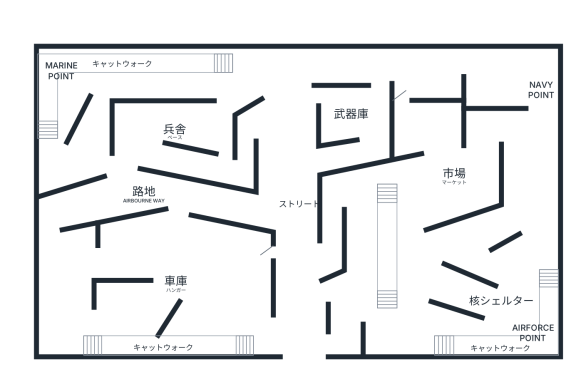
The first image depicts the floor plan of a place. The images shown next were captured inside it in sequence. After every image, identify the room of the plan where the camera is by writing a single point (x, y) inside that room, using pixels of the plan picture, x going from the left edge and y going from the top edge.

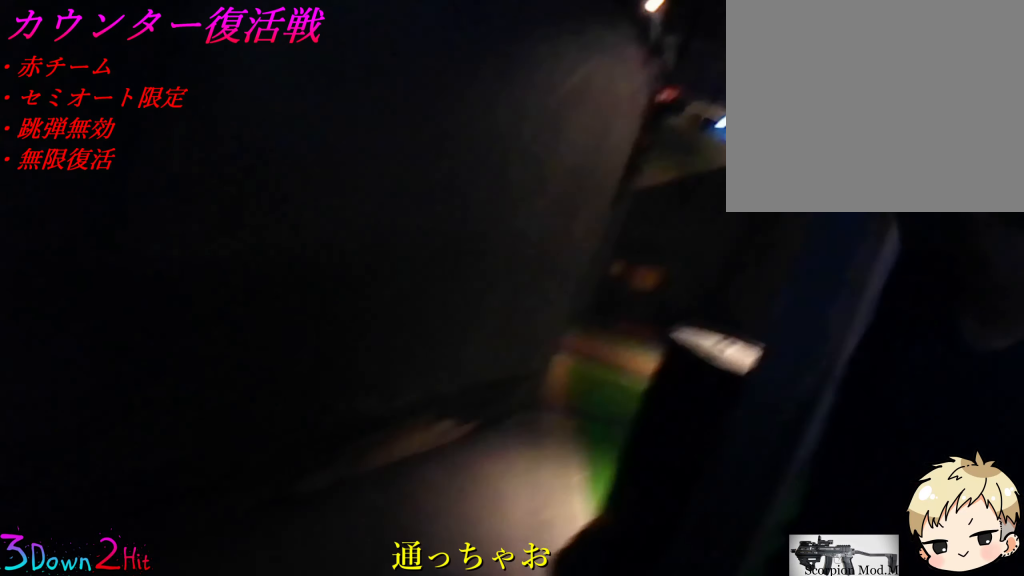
(161, 190)
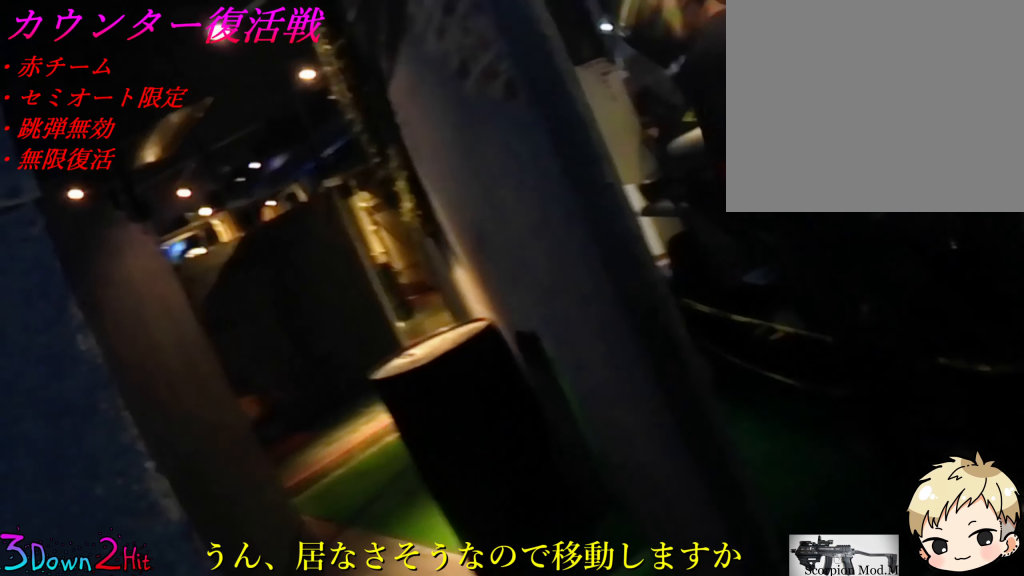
(126, 160)
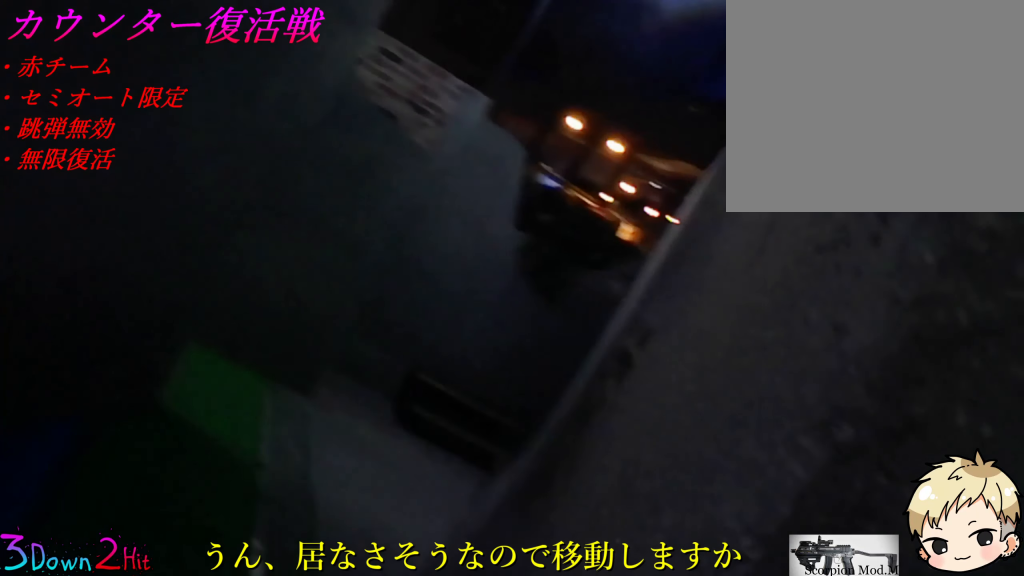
(126, 160)
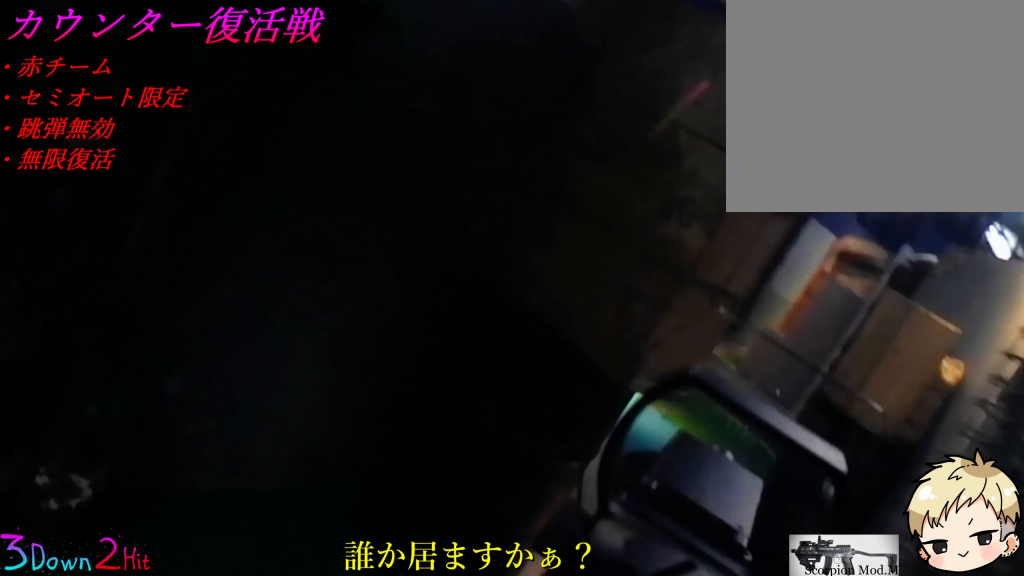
(152, 130)
